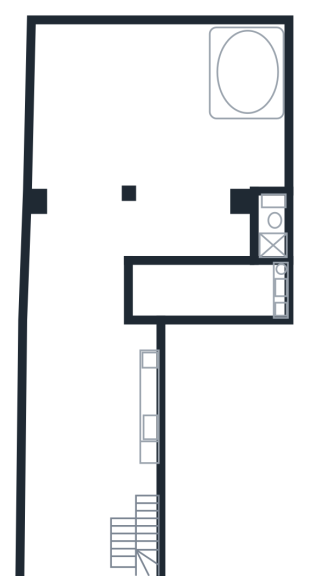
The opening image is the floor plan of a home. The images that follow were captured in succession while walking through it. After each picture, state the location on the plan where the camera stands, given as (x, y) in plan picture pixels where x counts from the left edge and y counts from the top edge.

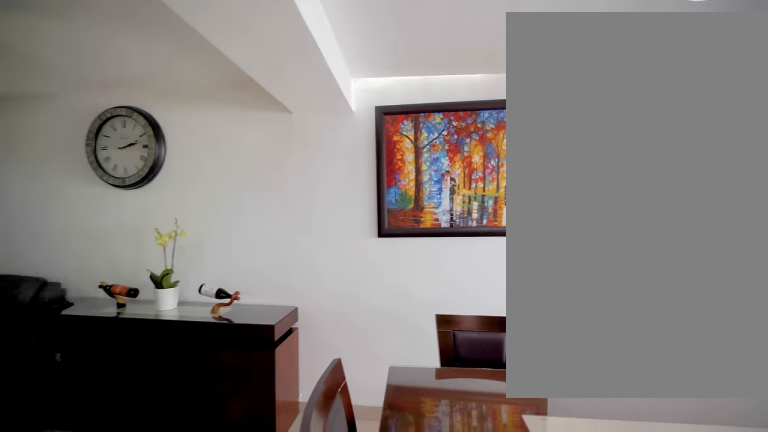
(92, 494)
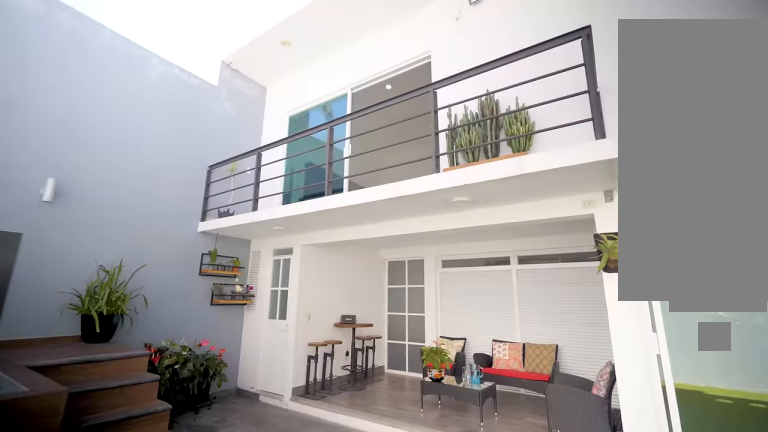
(161, 124)
